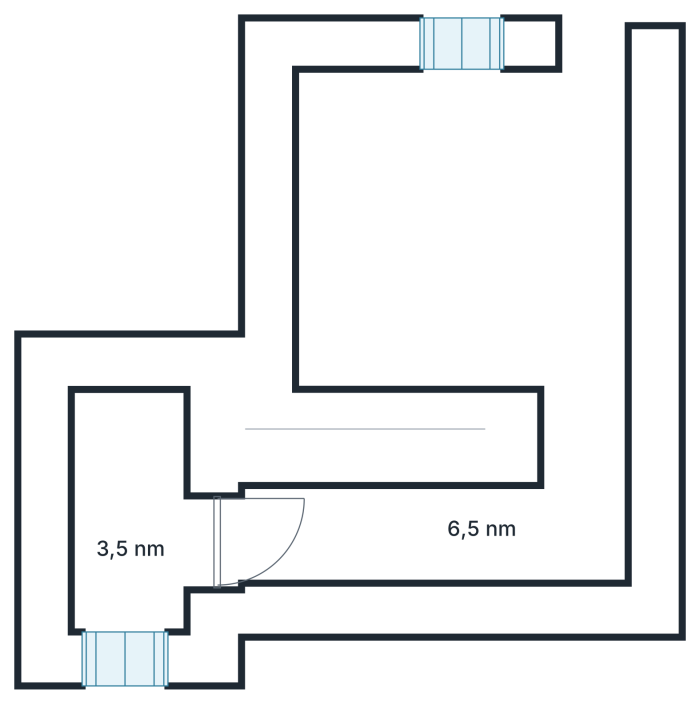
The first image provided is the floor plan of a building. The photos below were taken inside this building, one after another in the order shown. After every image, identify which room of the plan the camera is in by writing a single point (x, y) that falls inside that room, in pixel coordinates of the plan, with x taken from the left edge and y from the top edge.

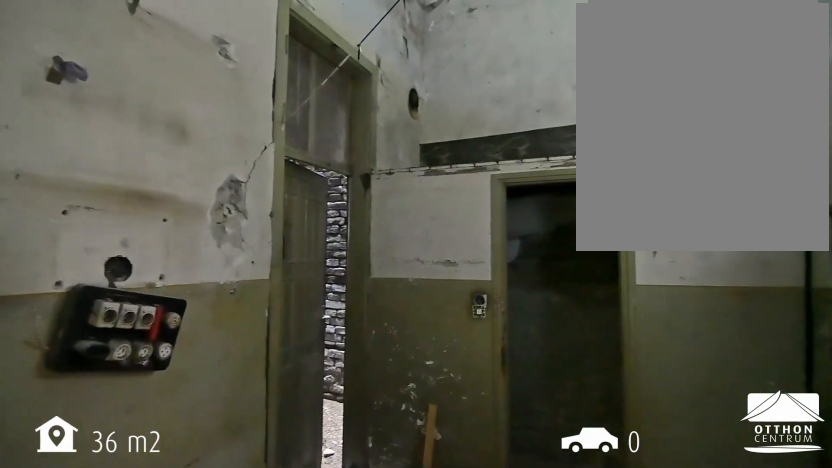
(435, 532)
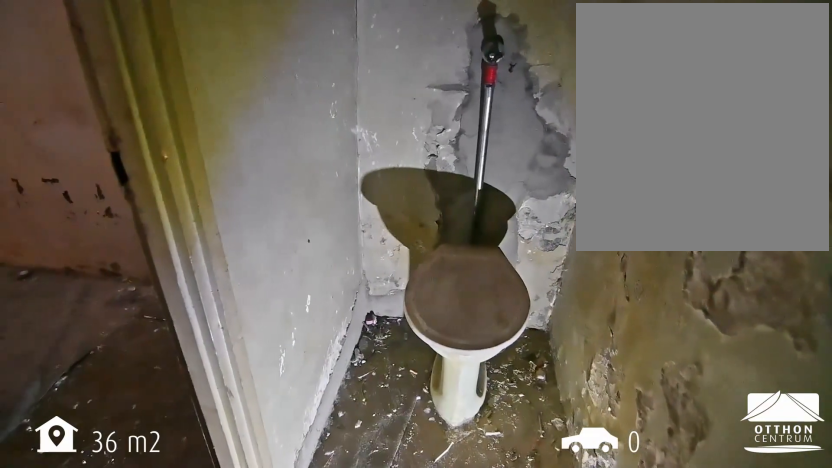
(130, 514)
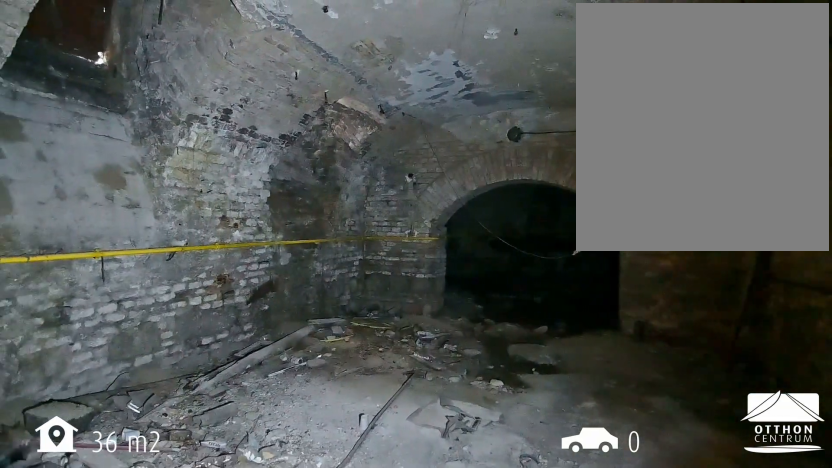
(467, 218)
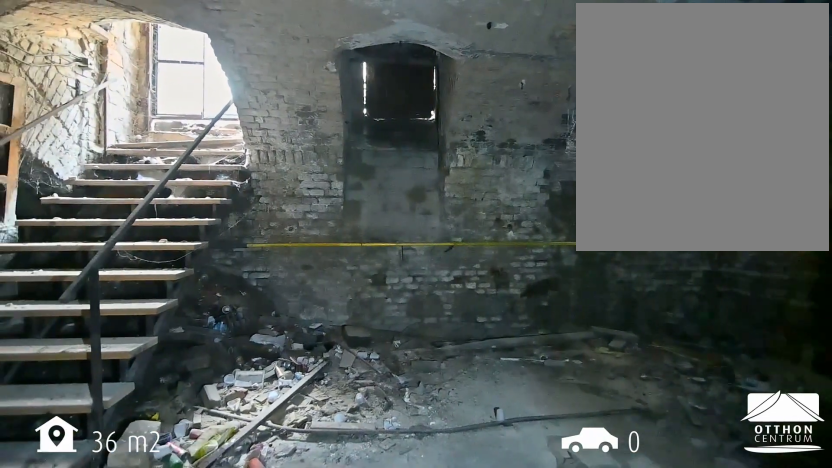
(467, 218)
